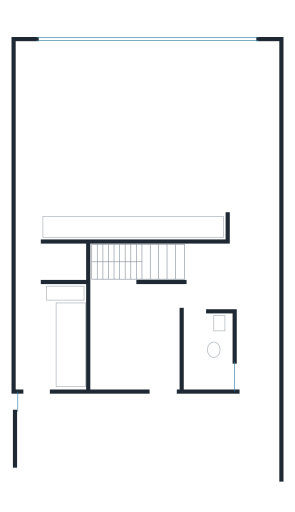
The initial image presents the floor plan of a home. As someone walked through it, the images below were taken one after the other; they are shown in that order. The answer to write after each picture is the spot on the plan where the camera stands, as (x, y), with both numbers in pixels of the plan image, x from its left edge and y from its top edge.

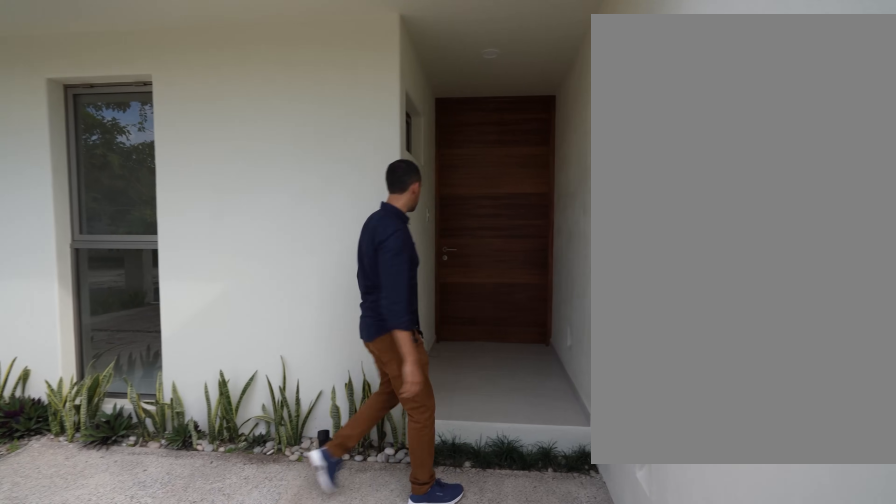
(246, 493)
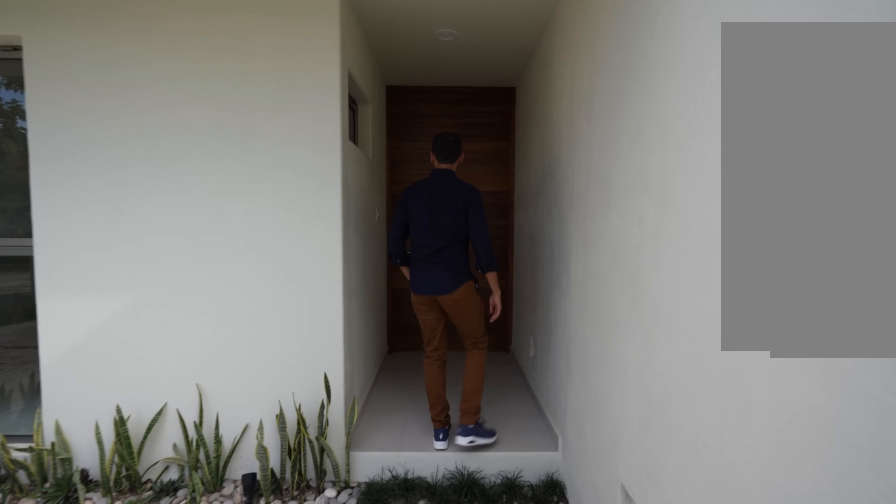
(246, 491)
